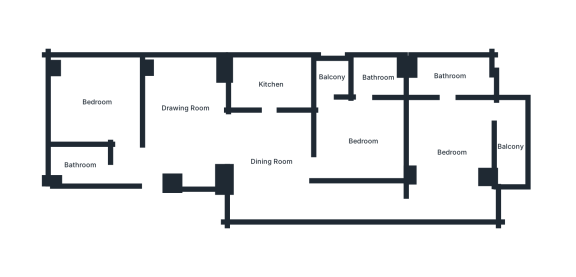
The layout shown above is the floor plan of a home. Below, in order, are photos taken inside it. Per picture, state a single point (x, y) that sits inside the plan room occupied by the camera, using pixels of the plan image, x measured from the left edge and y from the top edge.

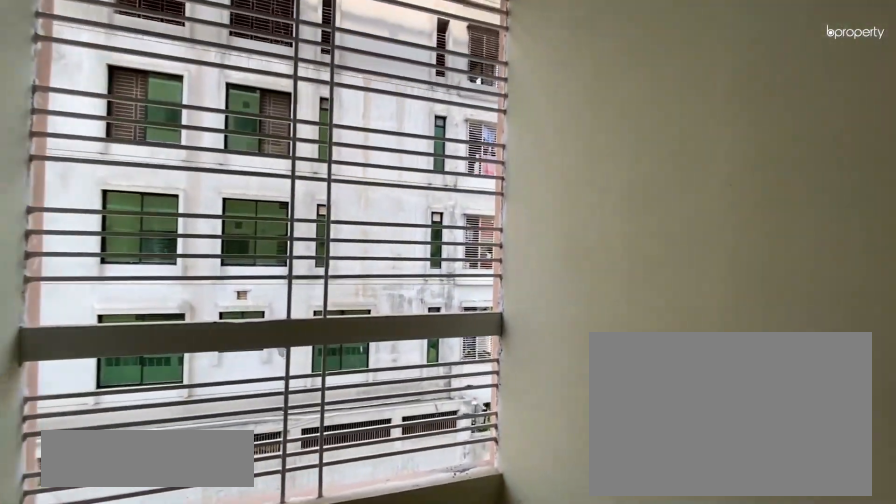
(331, 77)
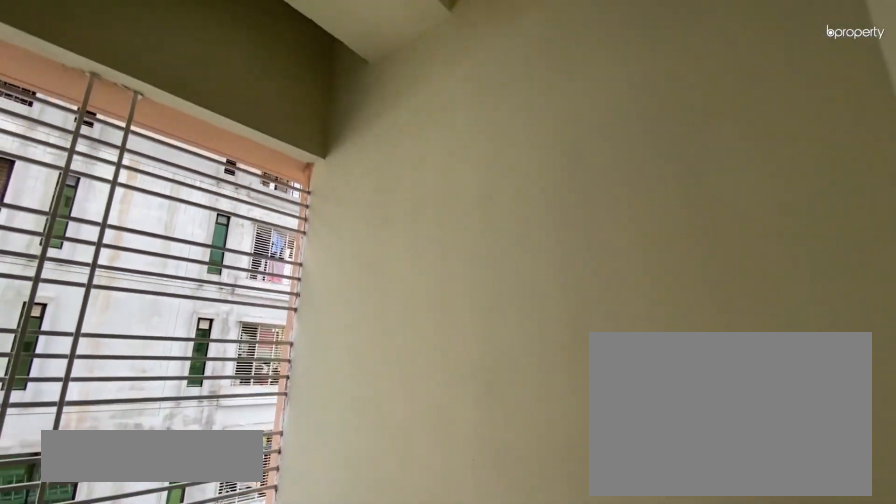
(331, 77)
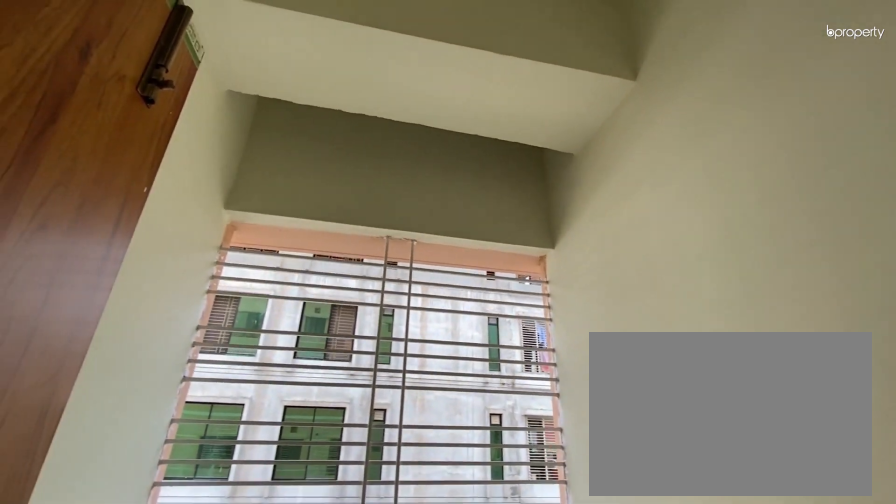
(331, 77)
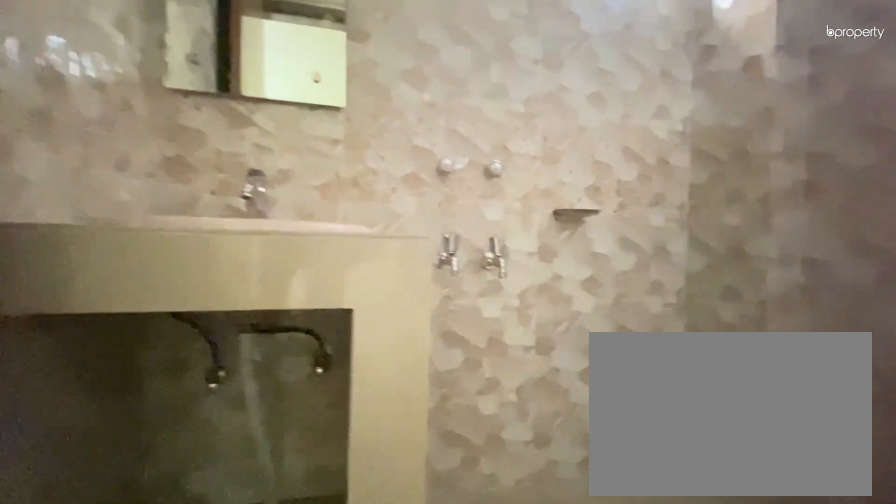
(376, 78)
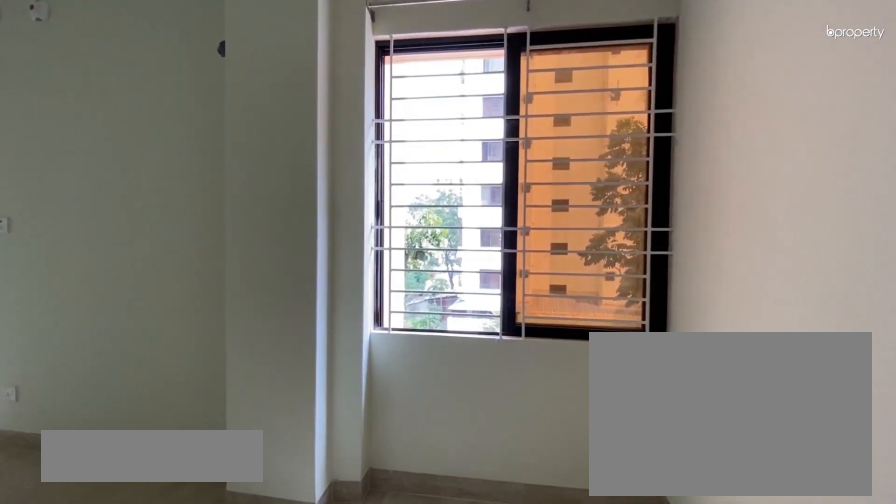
(449, 175)
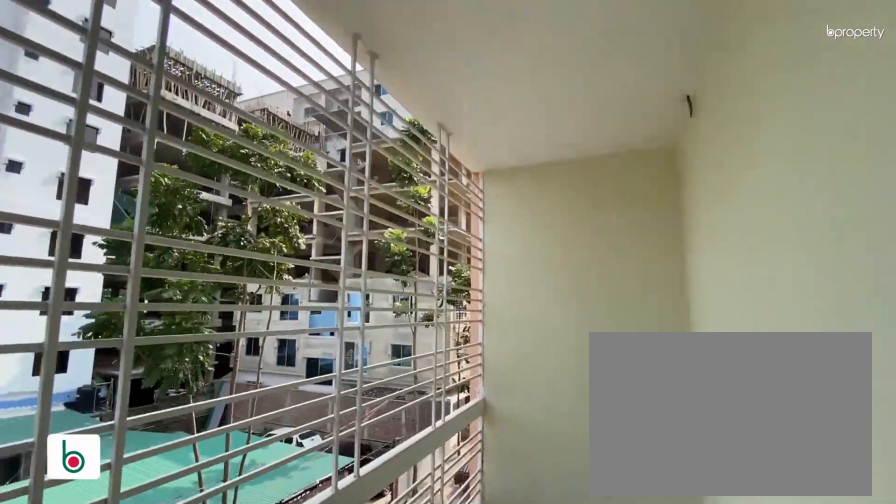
(511, 146)
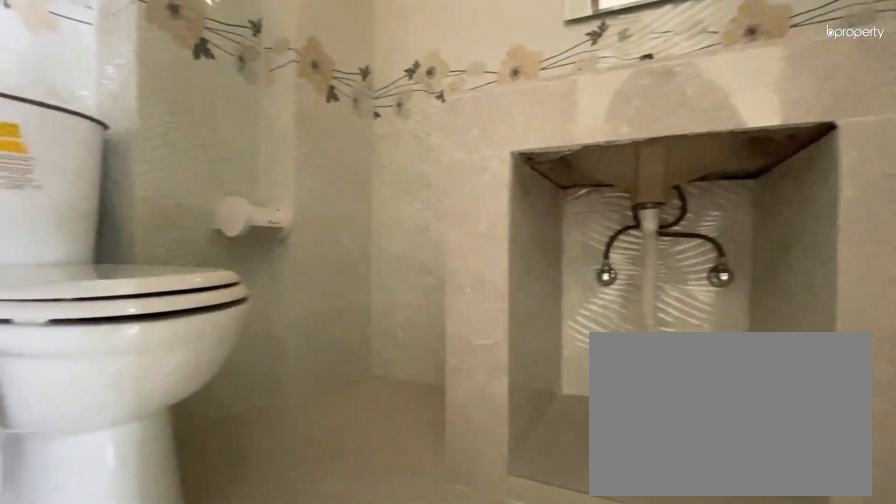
(449, 76)
